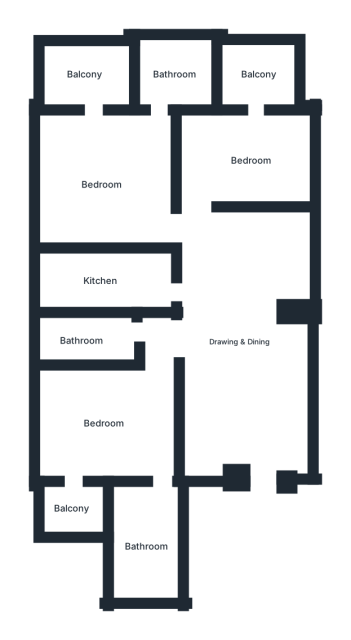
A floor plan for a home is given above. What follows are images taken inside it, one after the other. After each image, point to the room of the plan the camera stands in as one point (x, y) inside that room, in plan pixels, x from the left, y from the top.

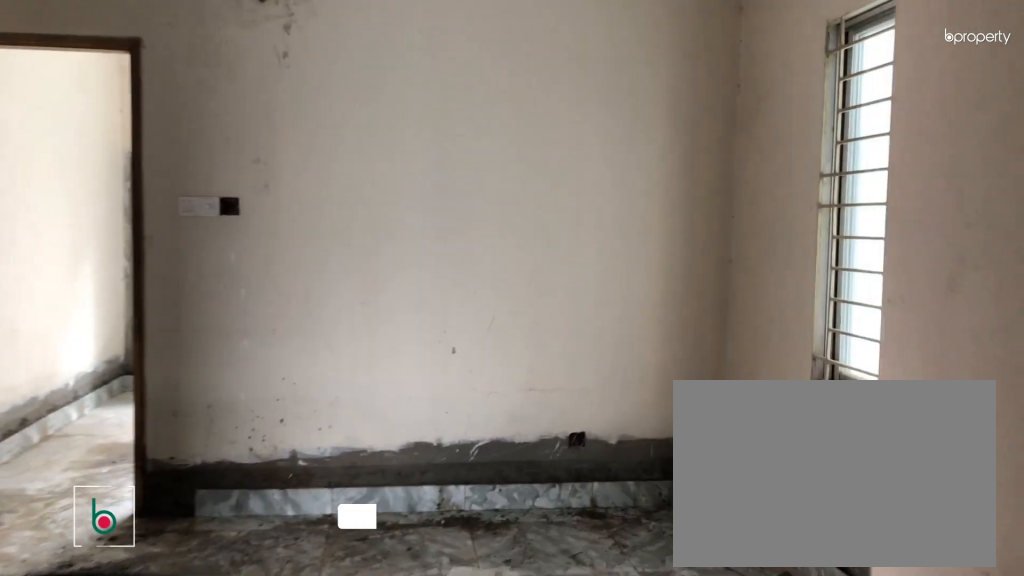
(239, 340)
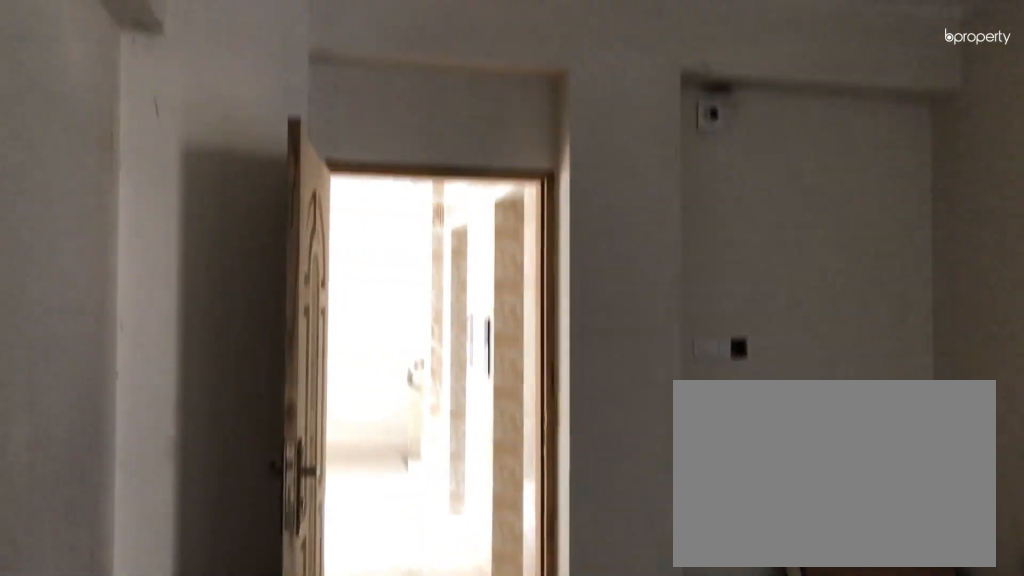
(239, 340)
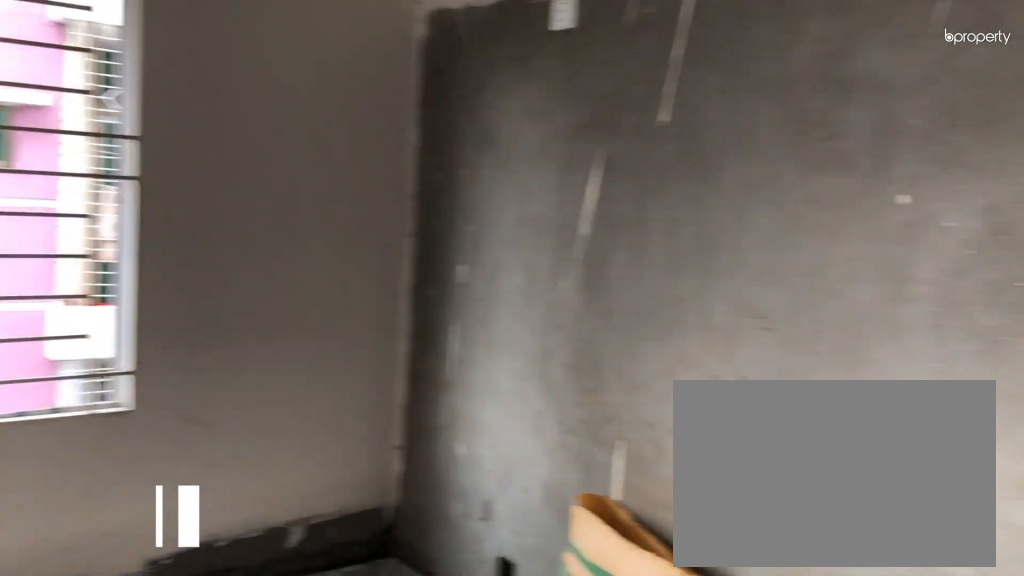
(102, 423)
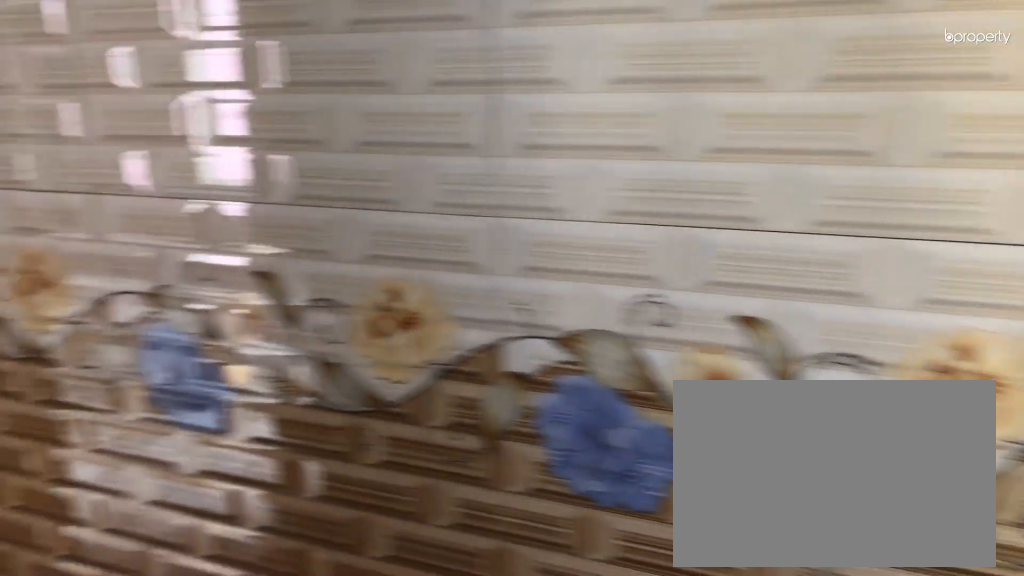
(147, 546)
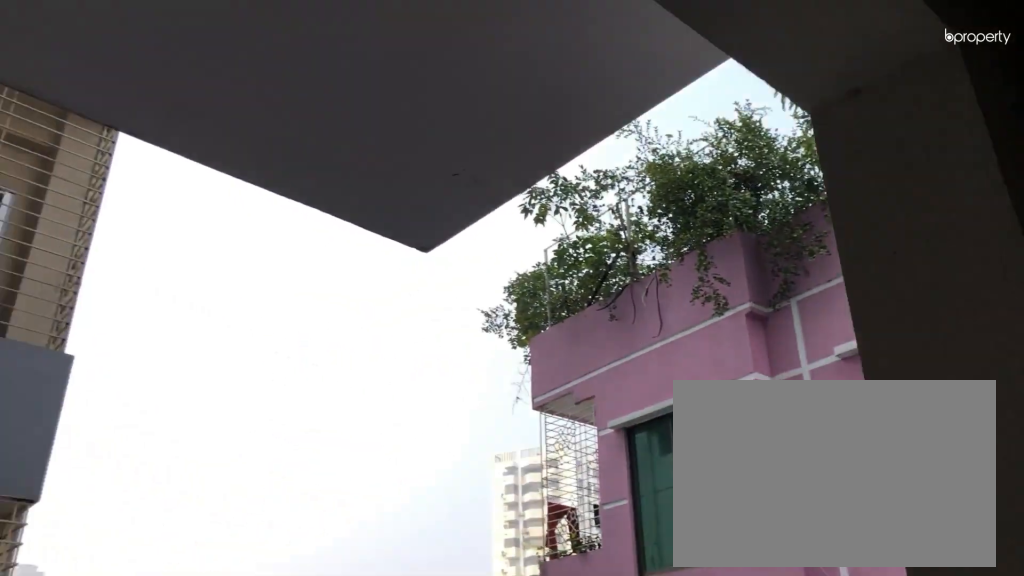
(74, 508)
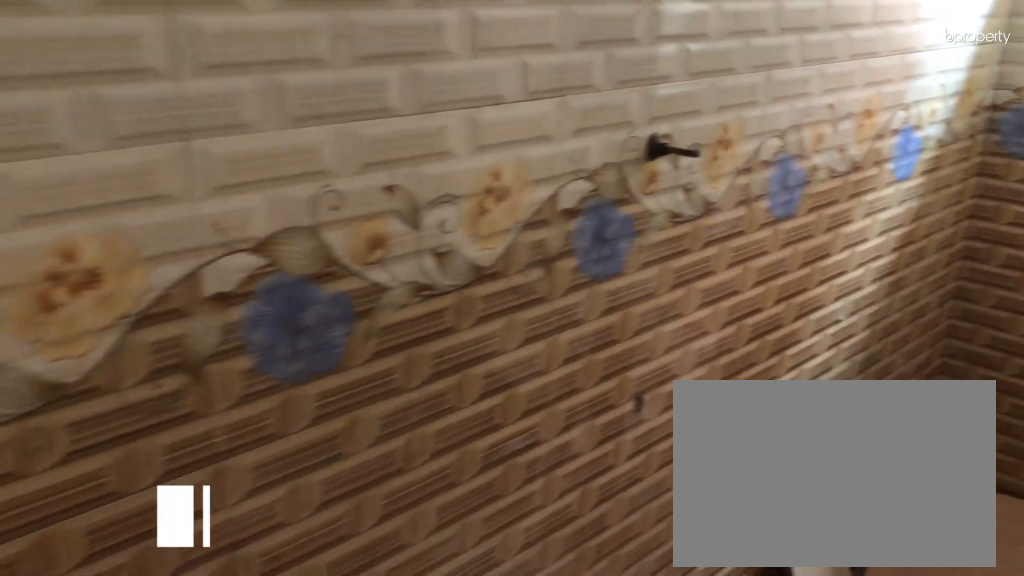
(81, 340)
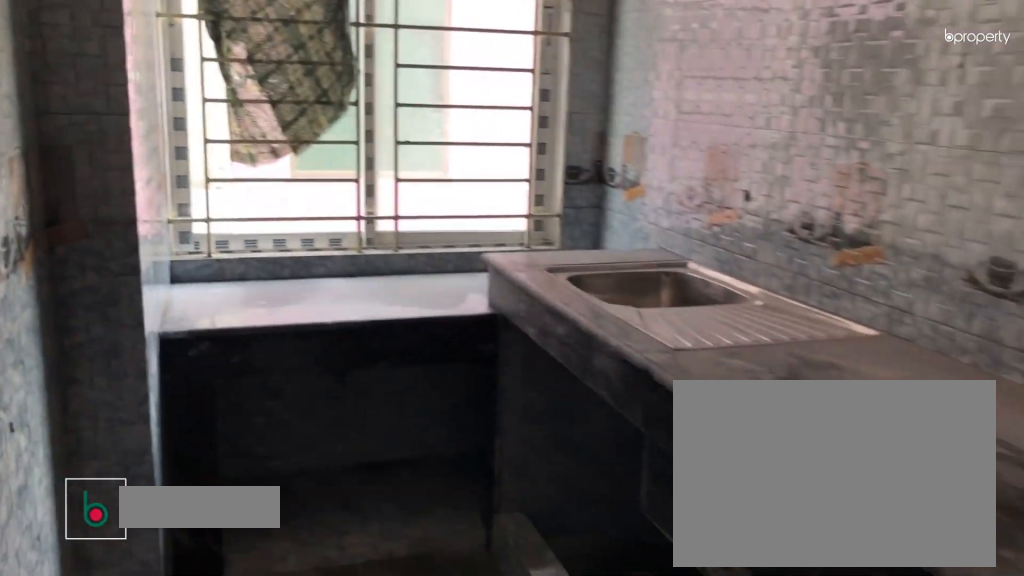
(100, 281)
